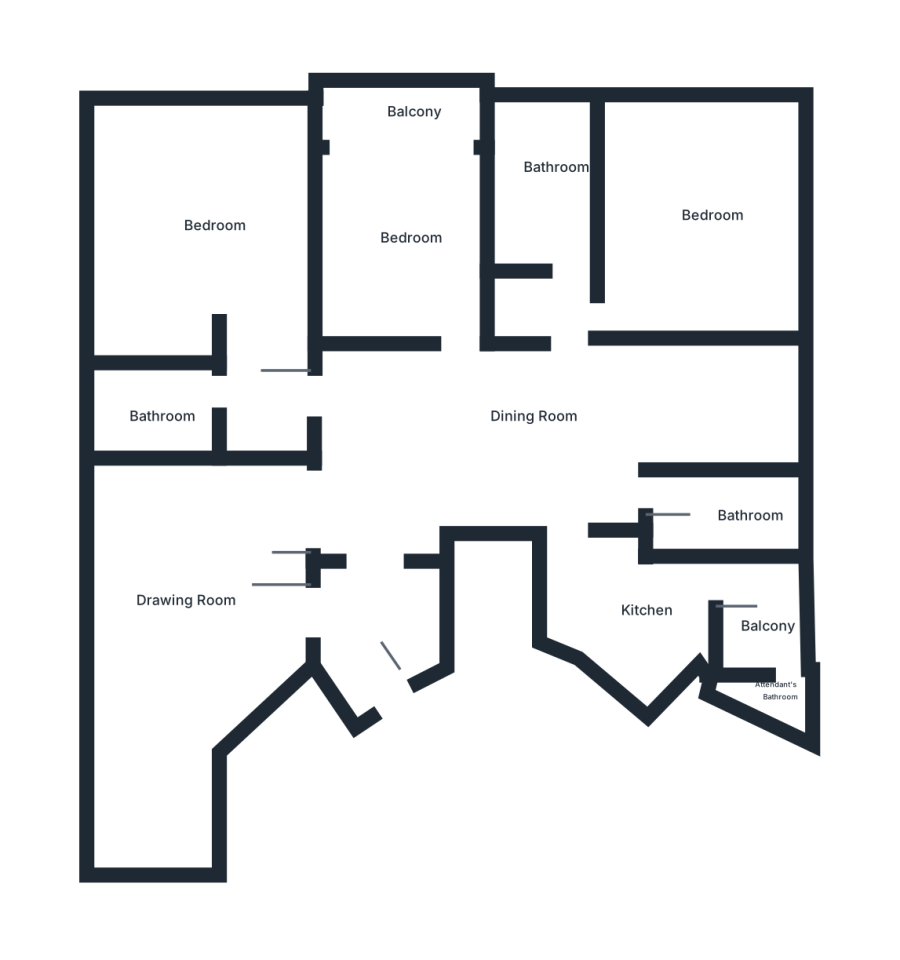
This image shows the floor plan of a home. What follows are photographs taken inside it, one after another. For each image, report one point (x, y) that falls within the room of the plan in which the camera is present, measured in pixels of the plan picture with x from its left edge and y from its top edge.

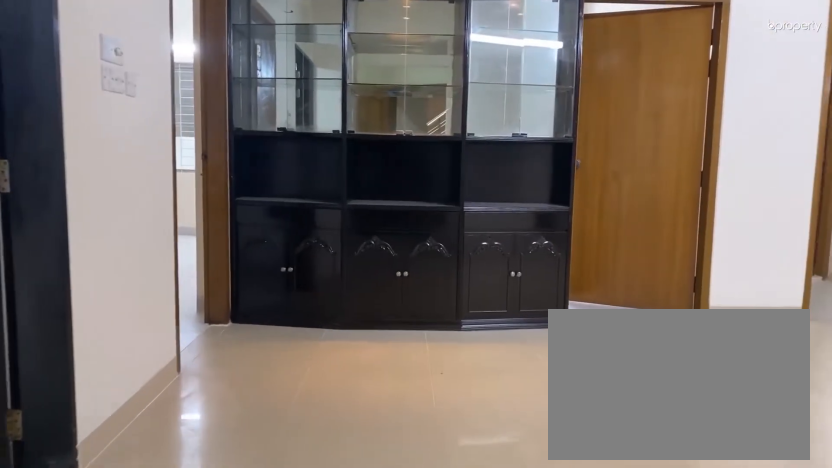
(517, 439)
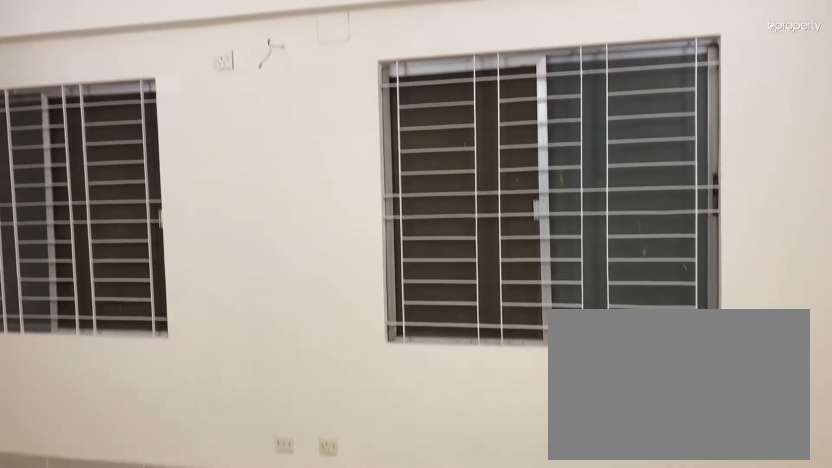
(176, 637)
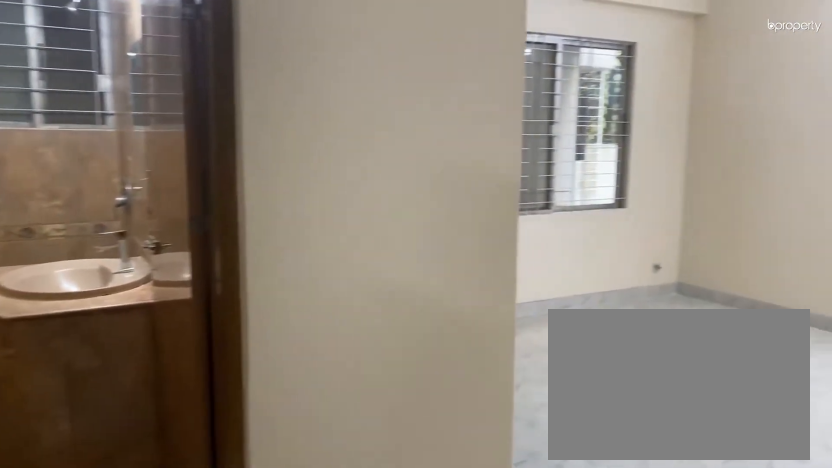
(264, 379)
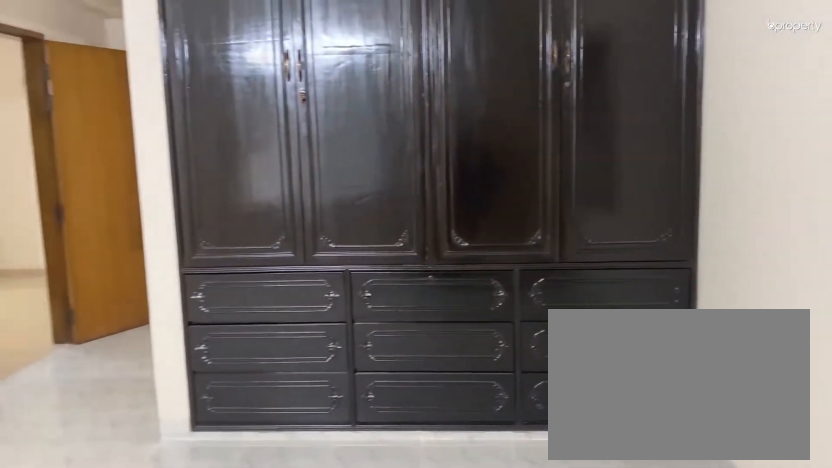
(216, 220)
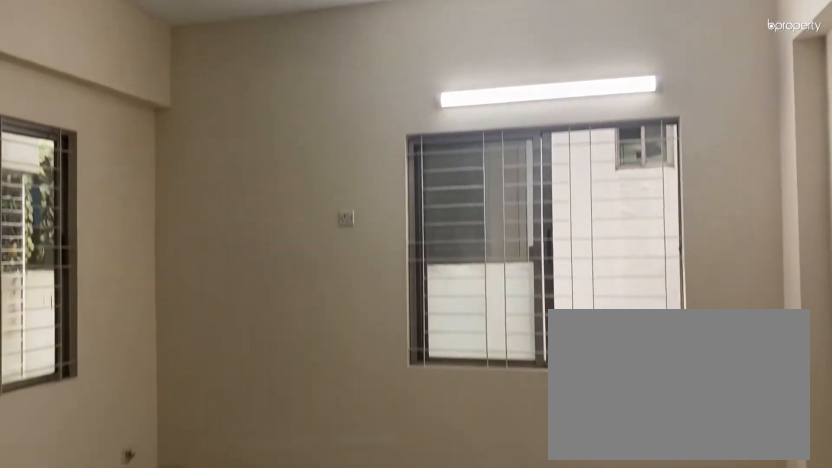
(216, 220)
